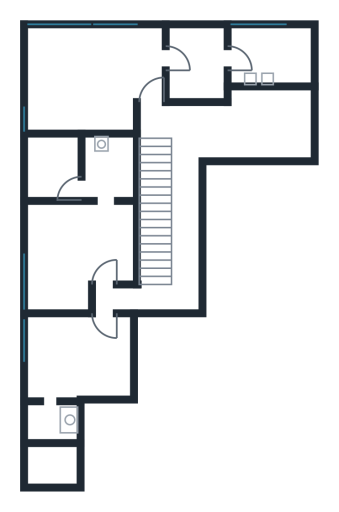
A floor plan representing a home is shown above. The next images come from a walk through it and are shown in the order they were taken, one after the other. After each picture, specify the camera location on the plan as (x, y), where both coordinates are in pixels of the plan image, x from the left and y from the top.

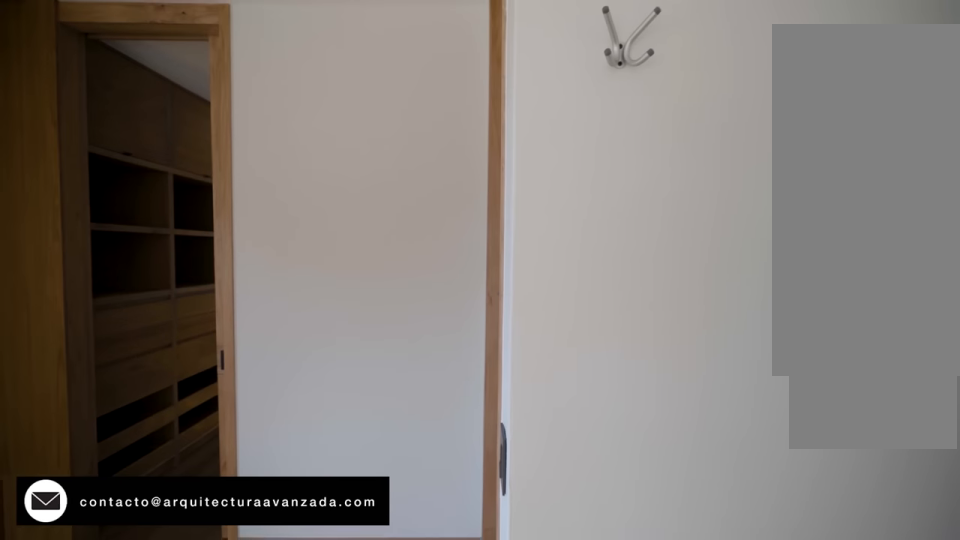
(117, 103)
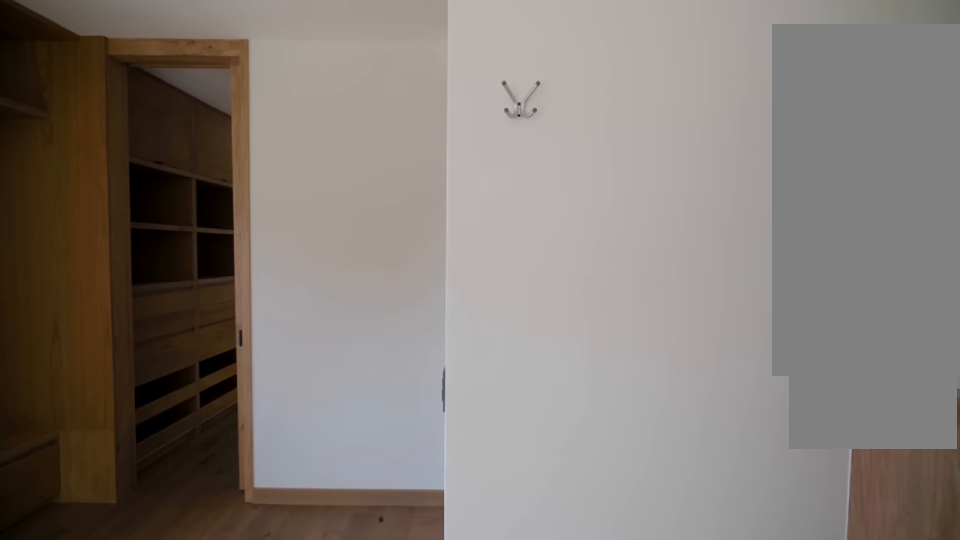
(93, 104)
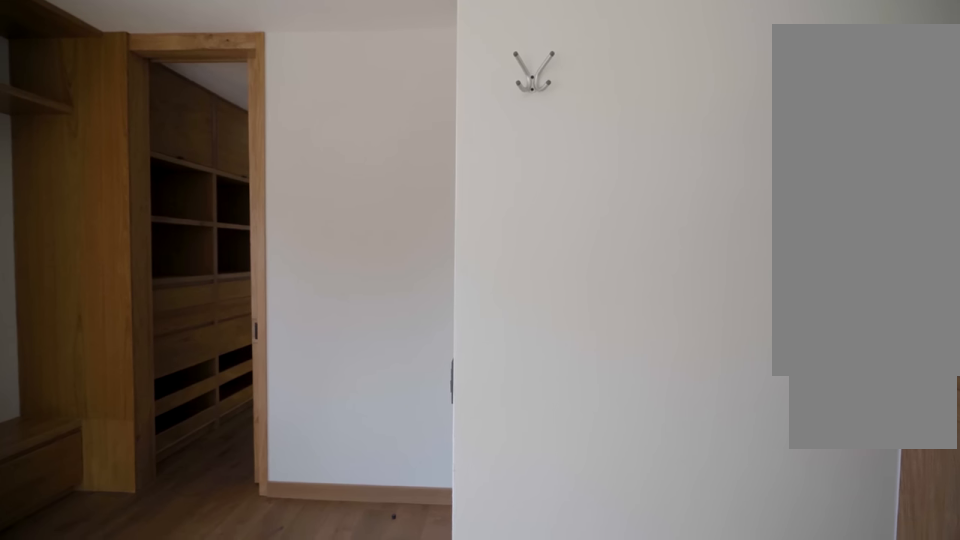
(91, 104)
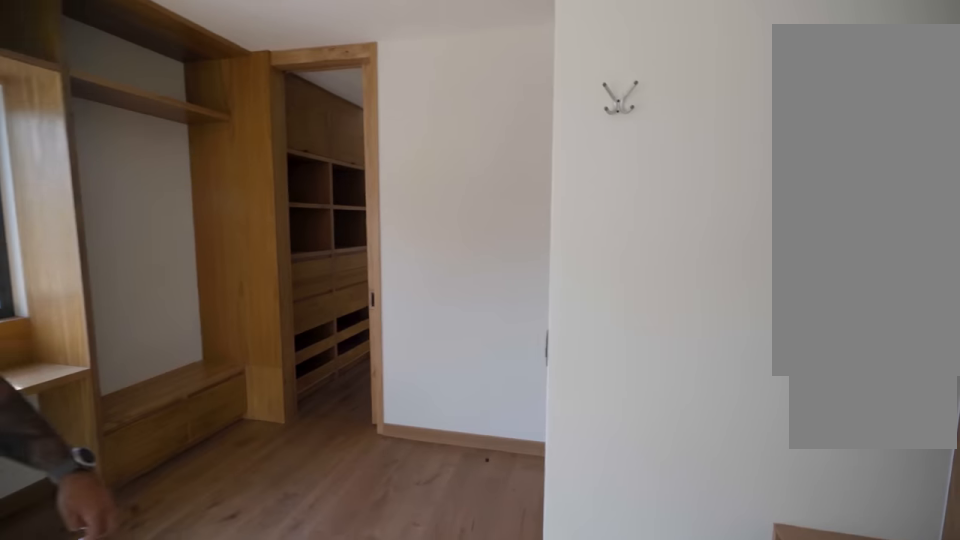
(102, 109)
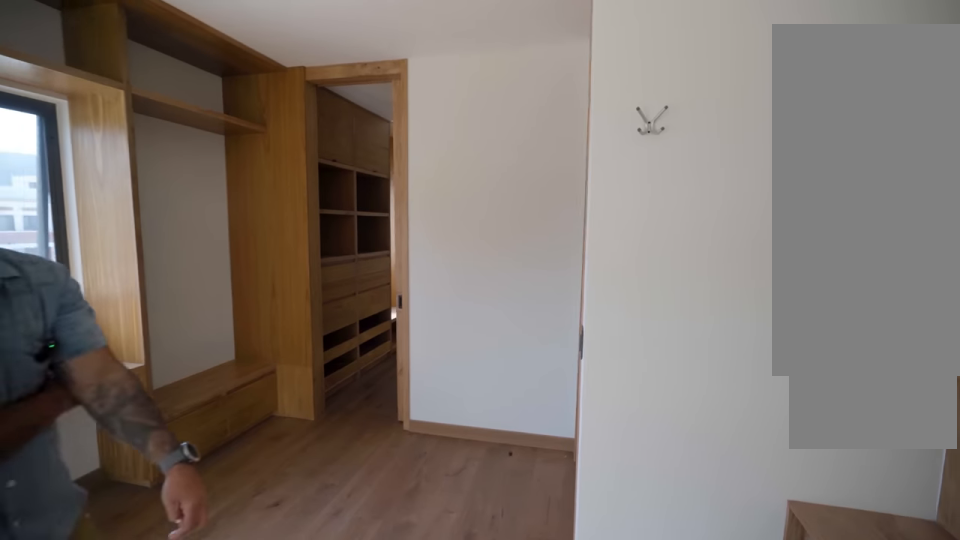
(102, 109)
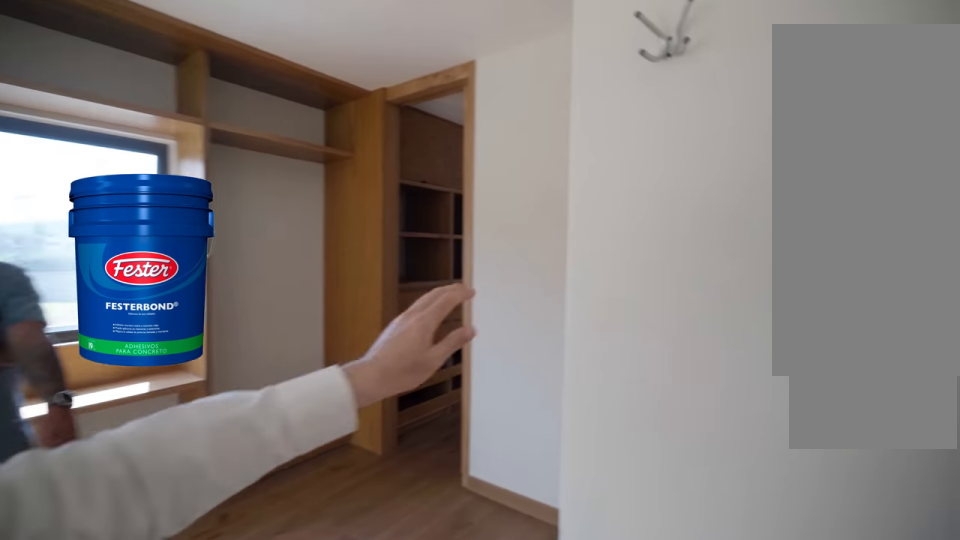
(102, 111)
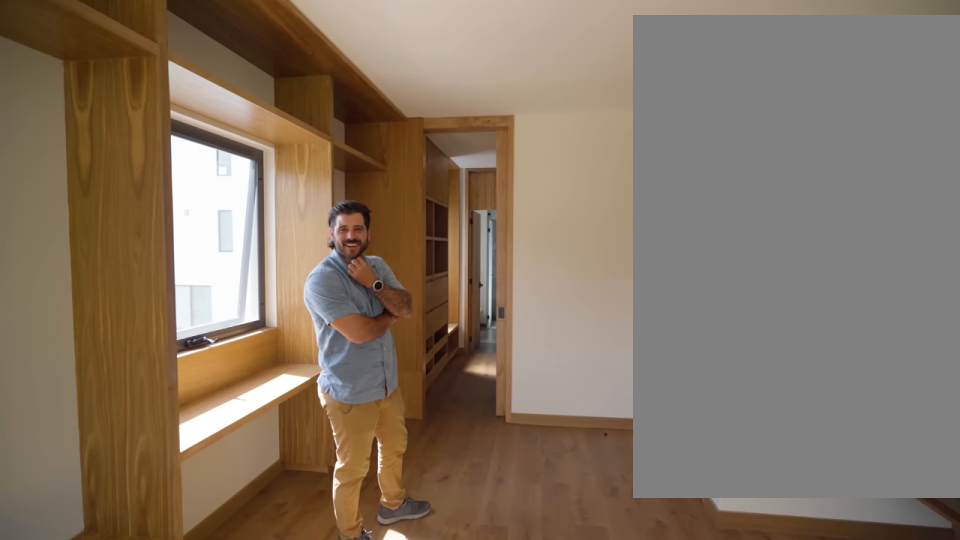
(52, 92)
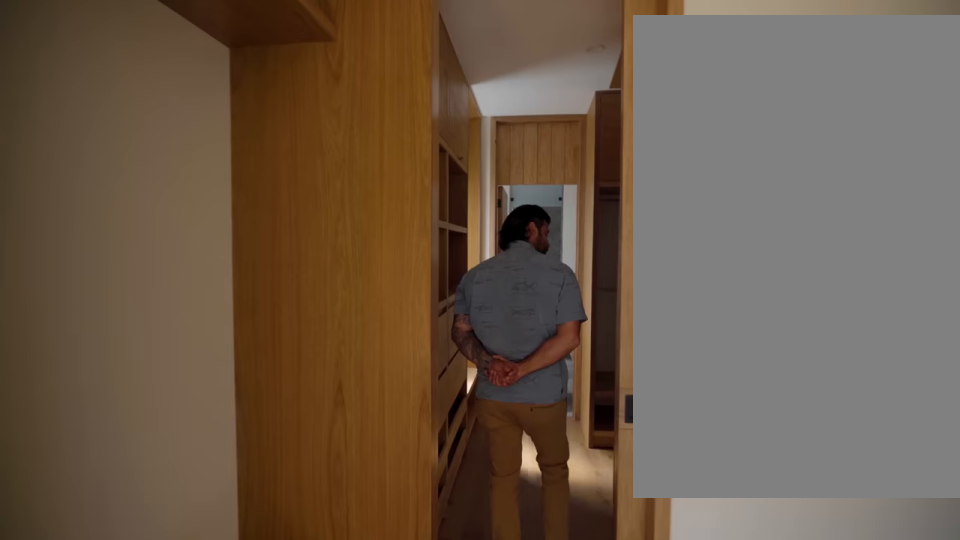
(129, 60)
